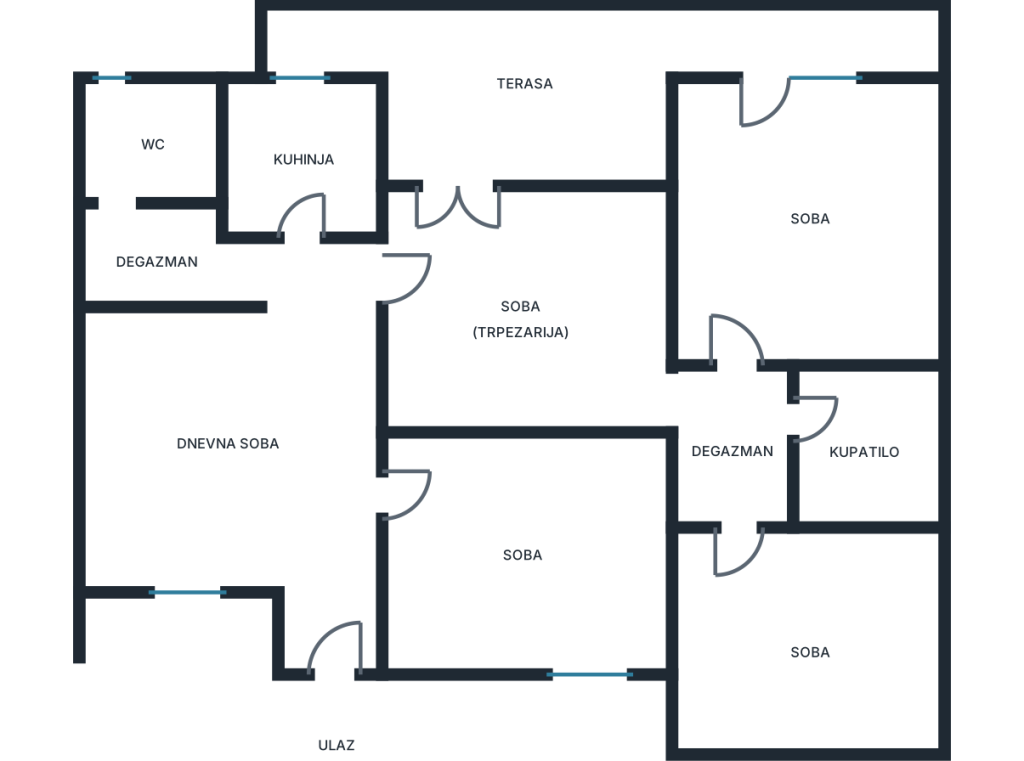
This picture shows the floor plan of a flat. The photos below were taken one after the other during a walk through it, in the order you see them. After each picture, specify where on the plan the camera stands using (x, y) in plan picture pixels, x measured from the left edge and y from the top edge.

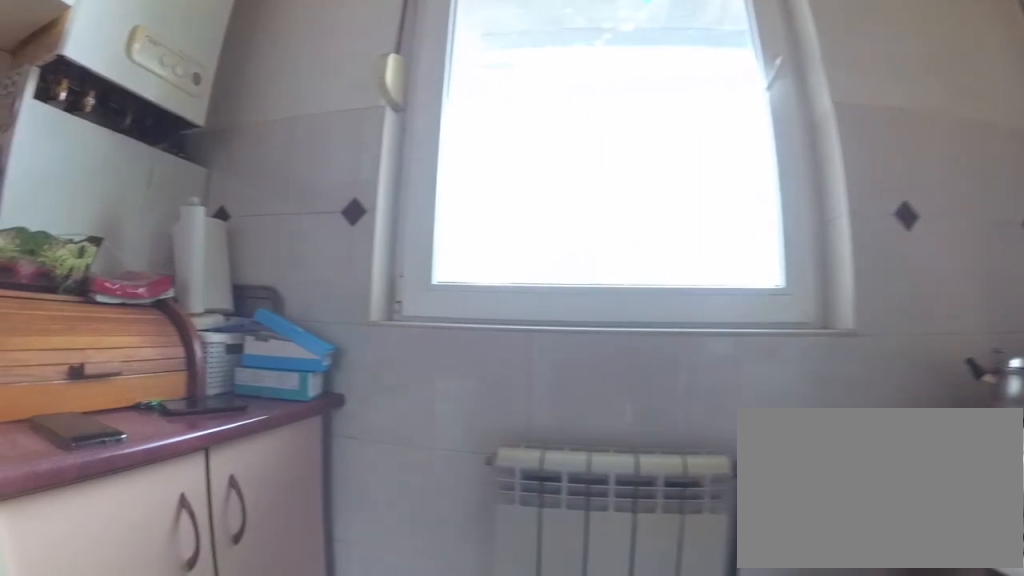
(302, 164)
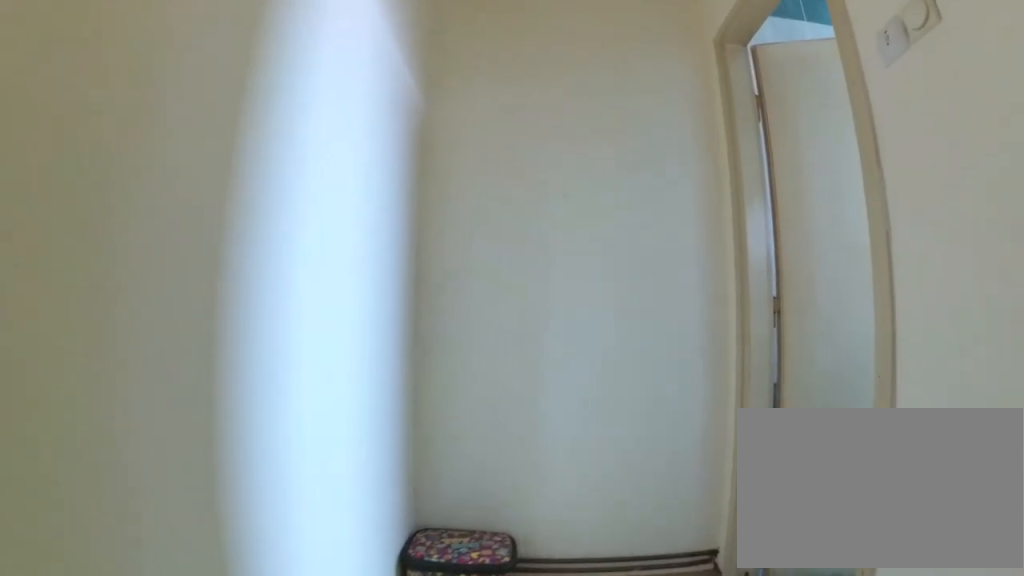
(246, 278)
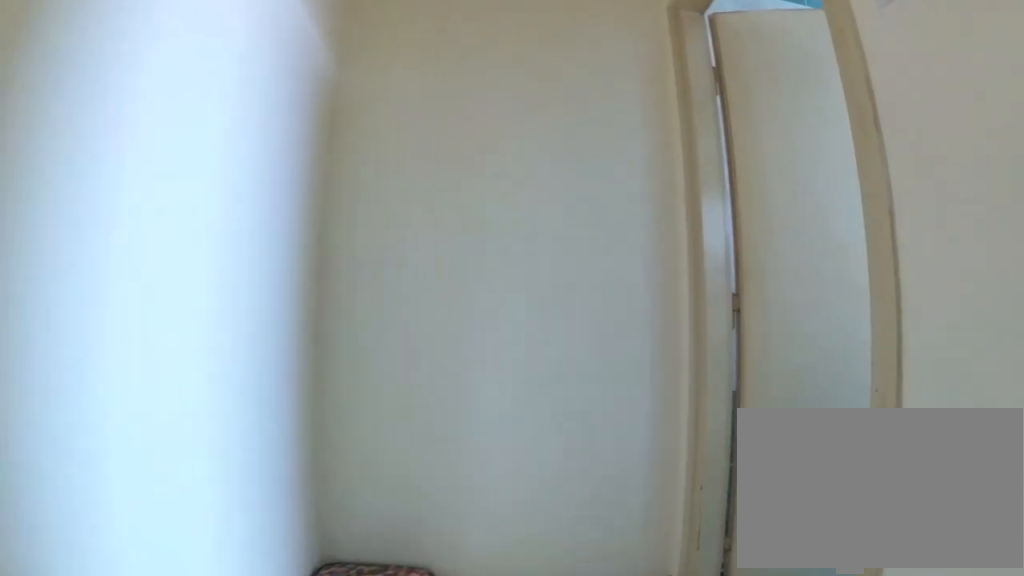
(231, 276)
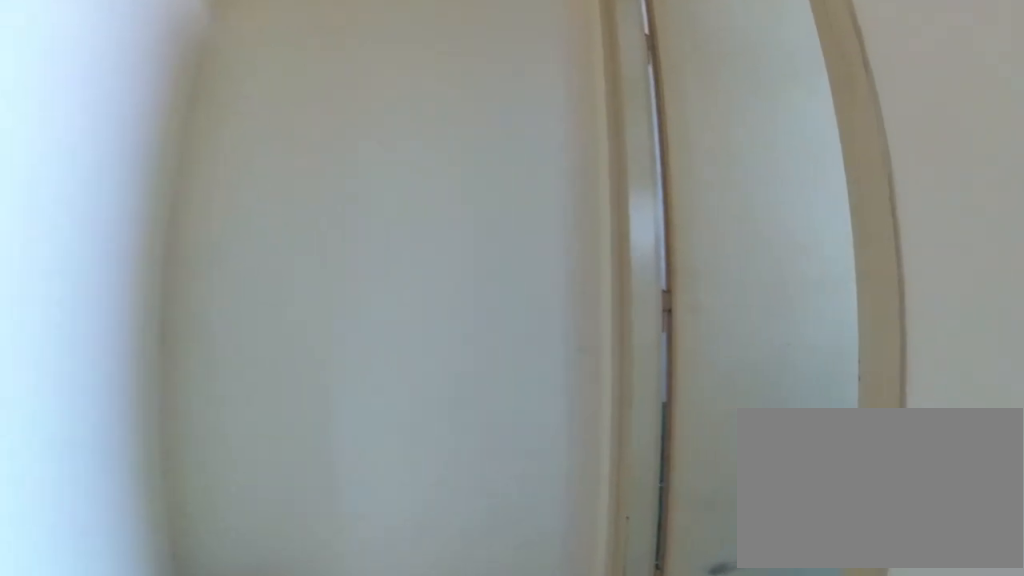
(217, 274)
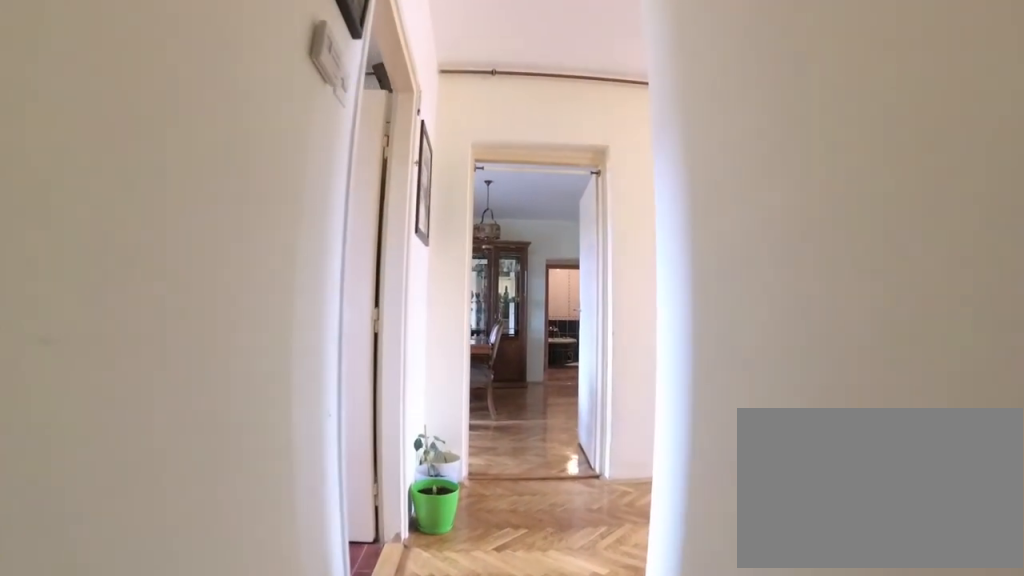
(151, 270)
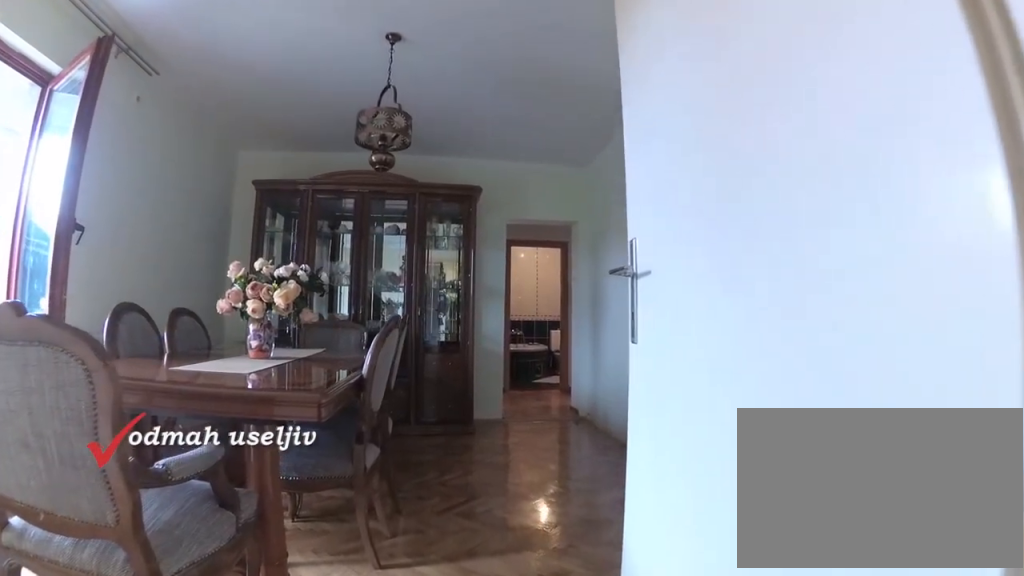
(331, 309)
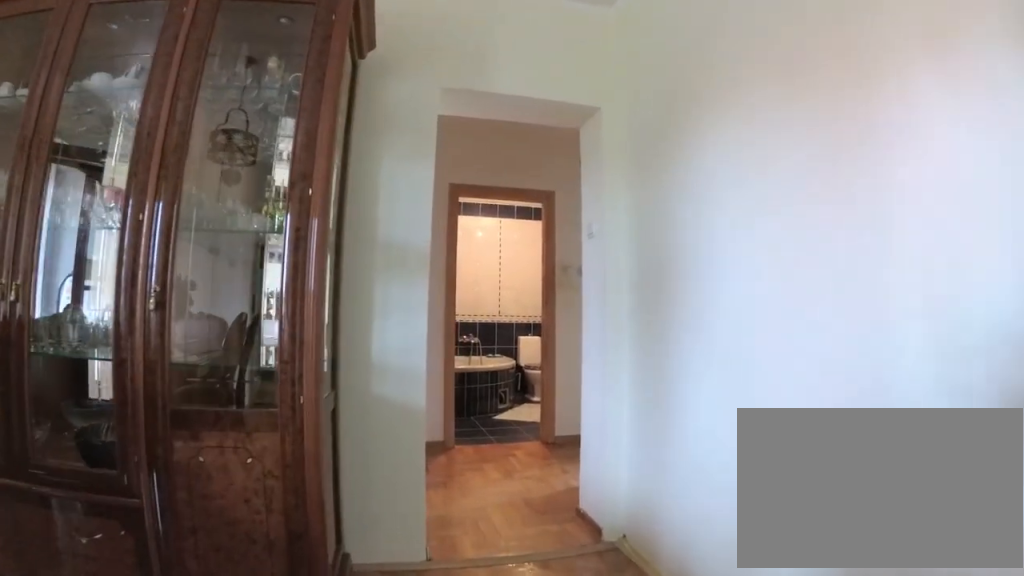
(486, 347)
